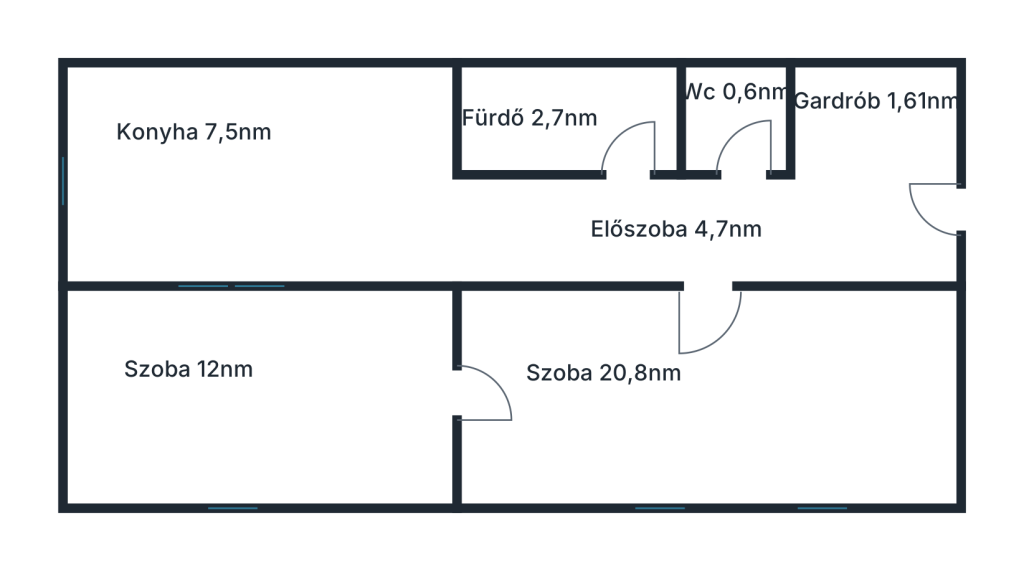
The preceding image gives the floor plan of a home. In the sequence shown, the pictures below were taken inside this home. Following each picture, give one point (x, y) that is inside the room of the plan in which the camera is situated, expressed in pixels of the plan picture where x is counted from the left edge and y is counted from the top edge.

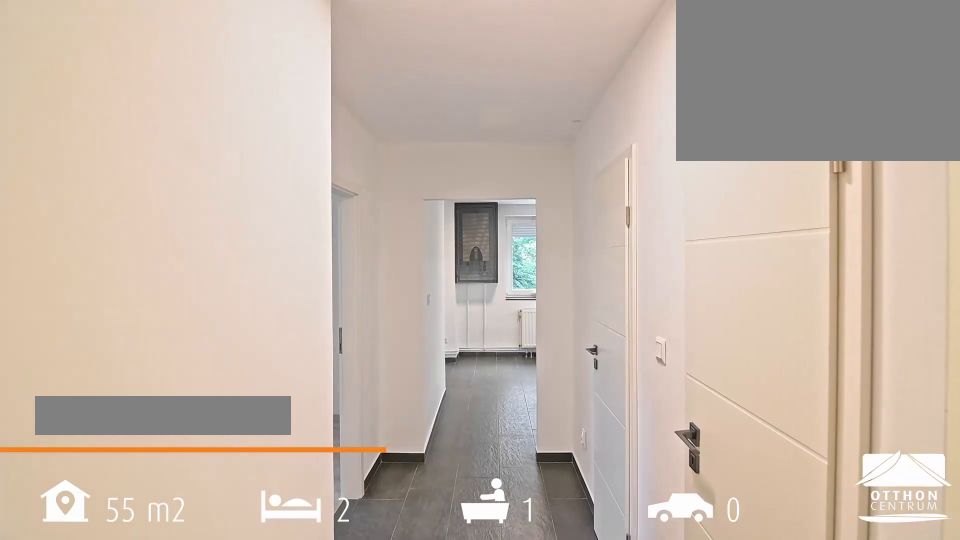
(877, 174)
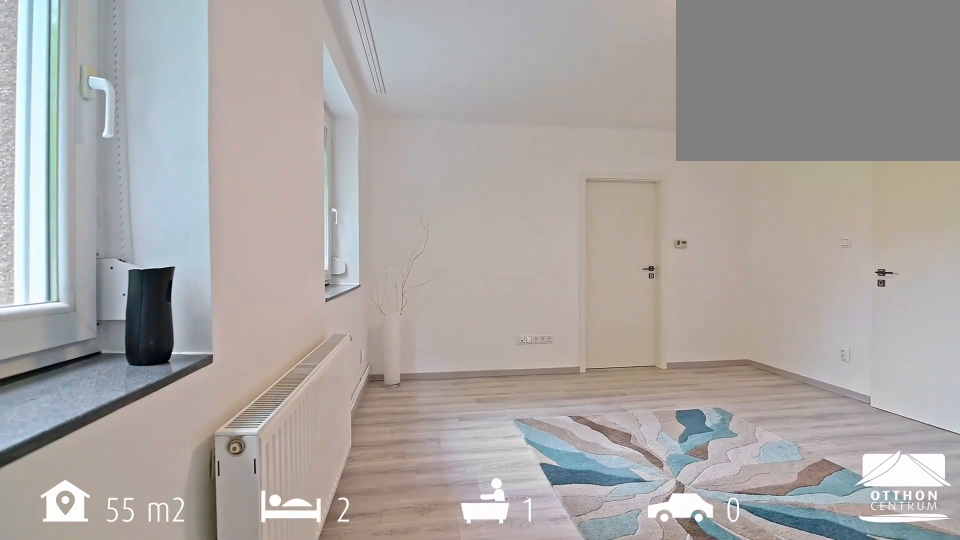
(707, 398)
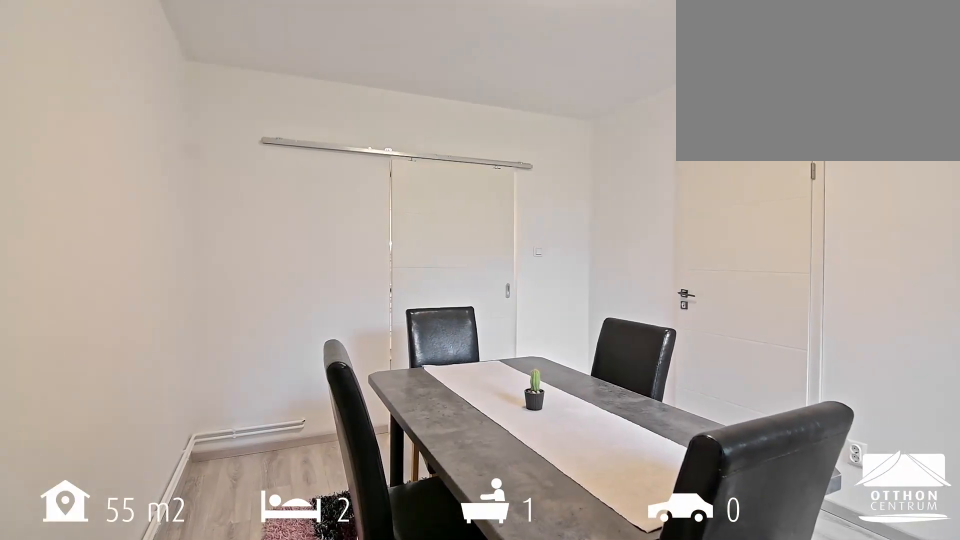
(256, 399)
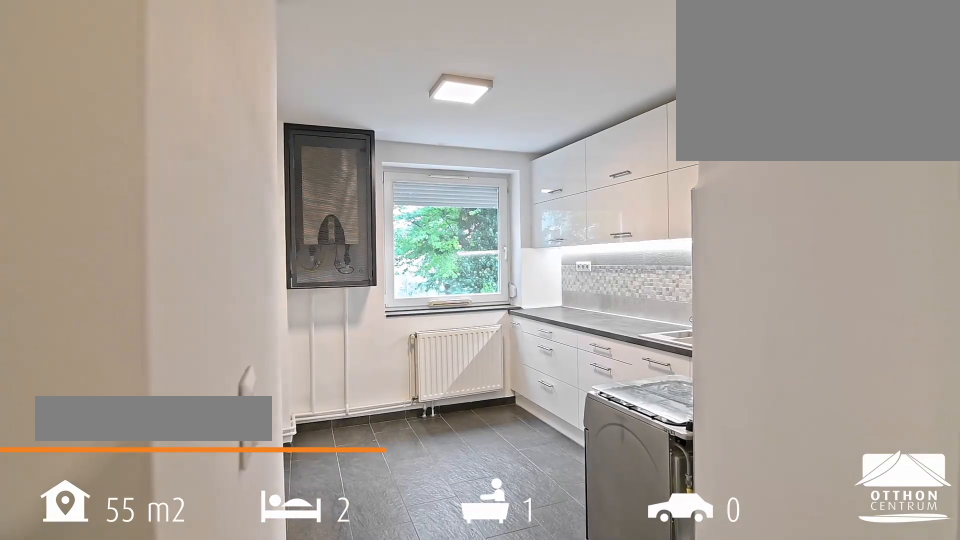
(256, 182)
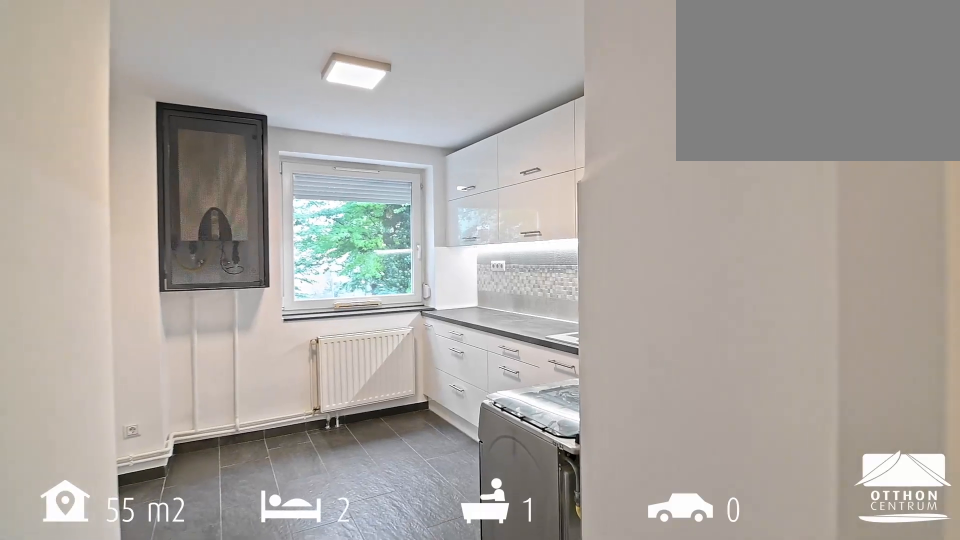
(256, 182)
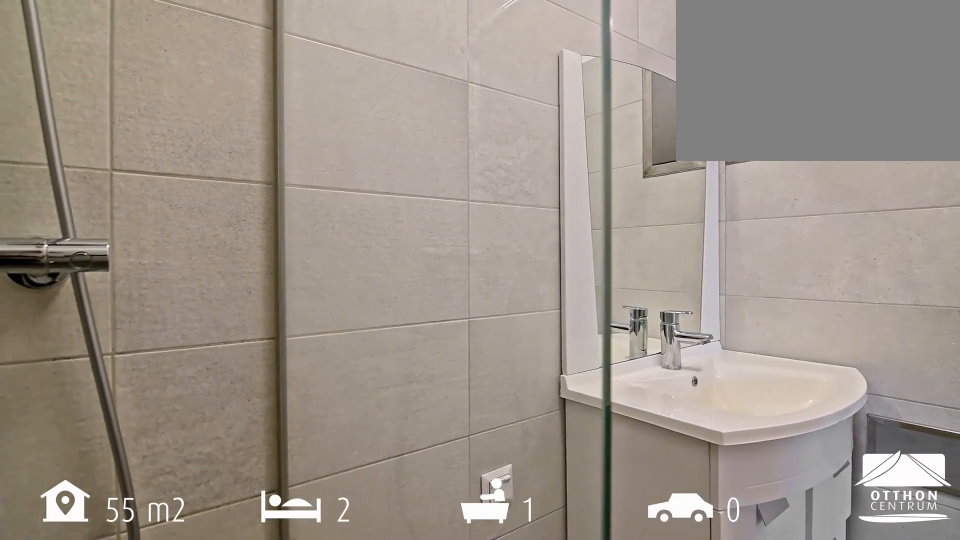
(569, 119)
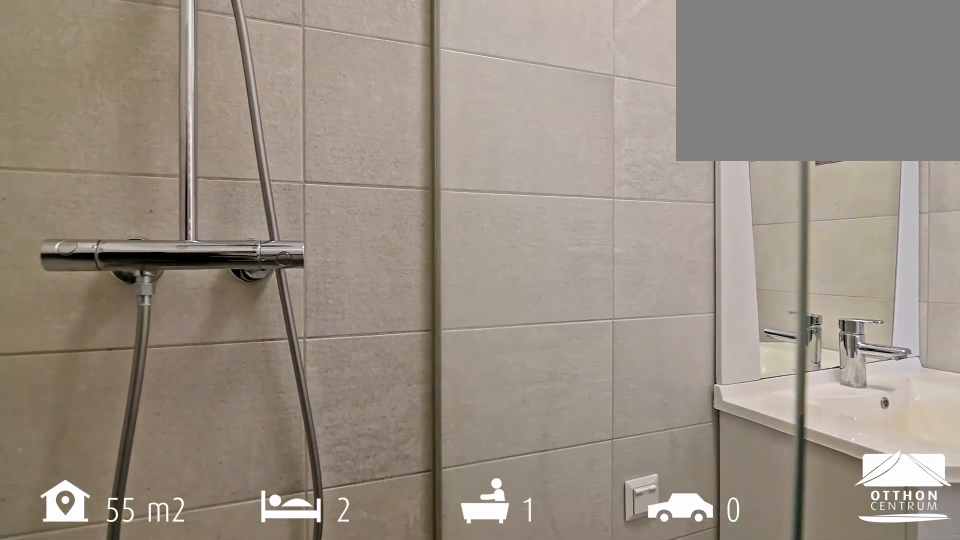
(569, 118)
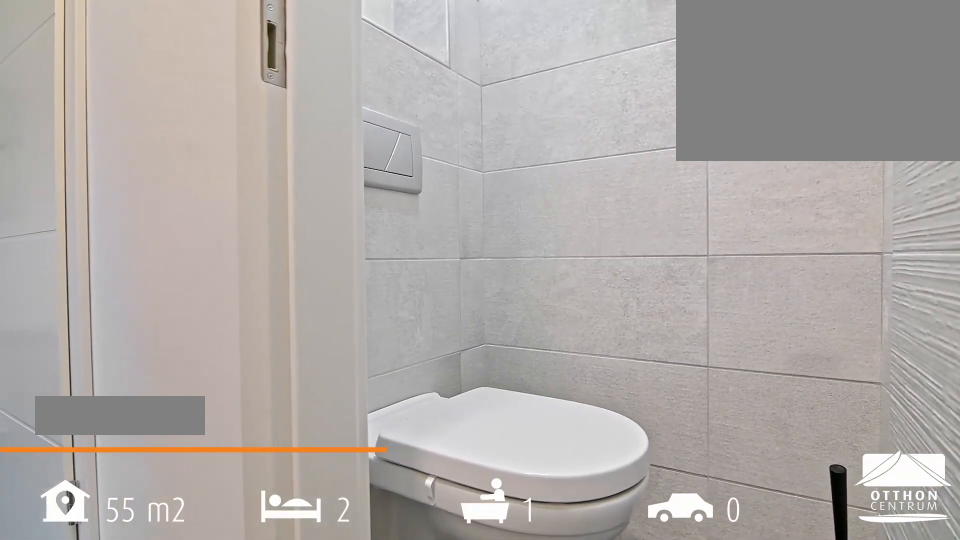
(737, 118)
